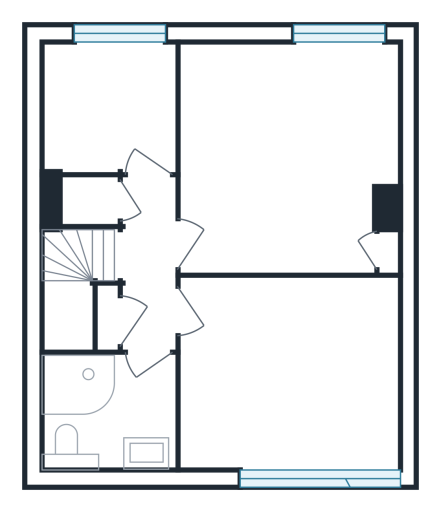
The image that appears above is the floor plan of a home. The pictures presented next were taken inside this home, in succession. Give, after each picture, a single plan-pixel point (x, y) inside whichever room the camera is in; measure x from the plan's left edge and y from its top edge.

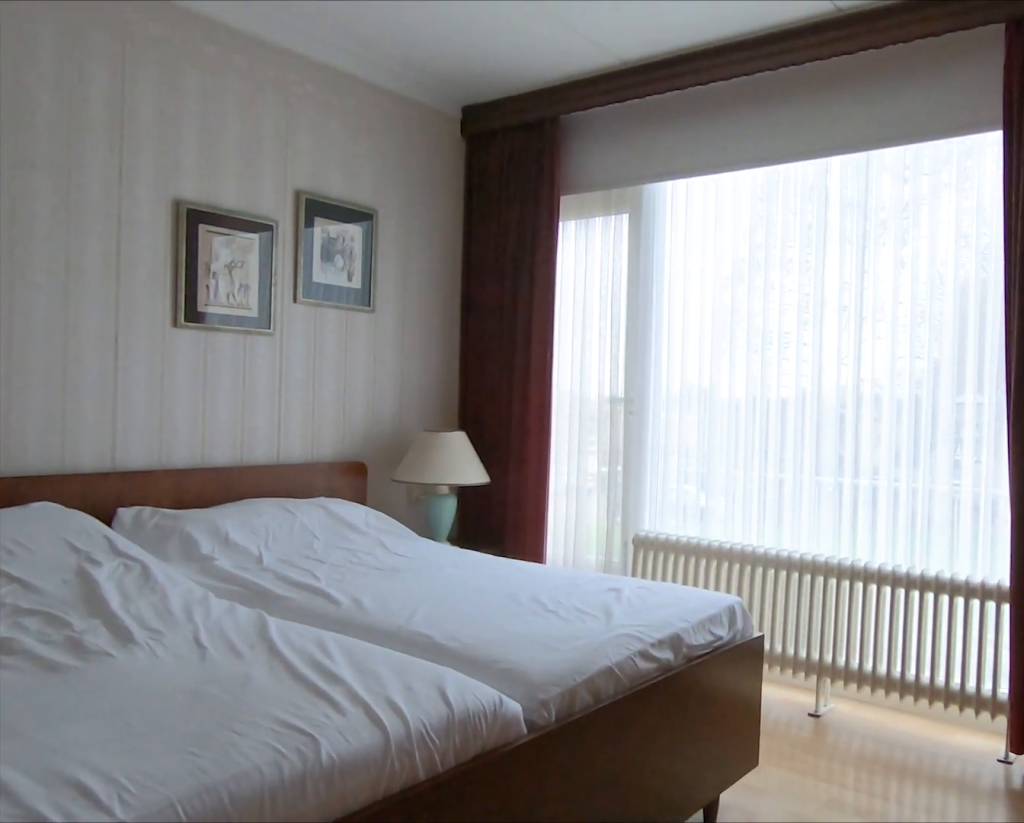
(324, 428)
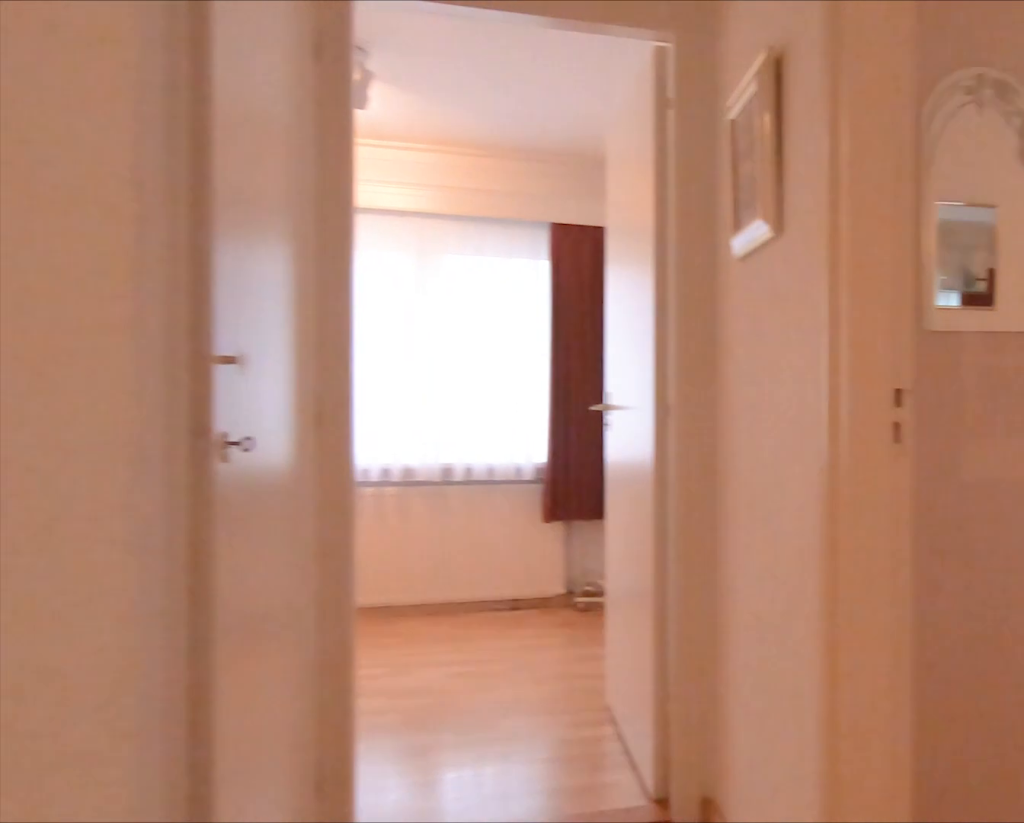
(147, 262)
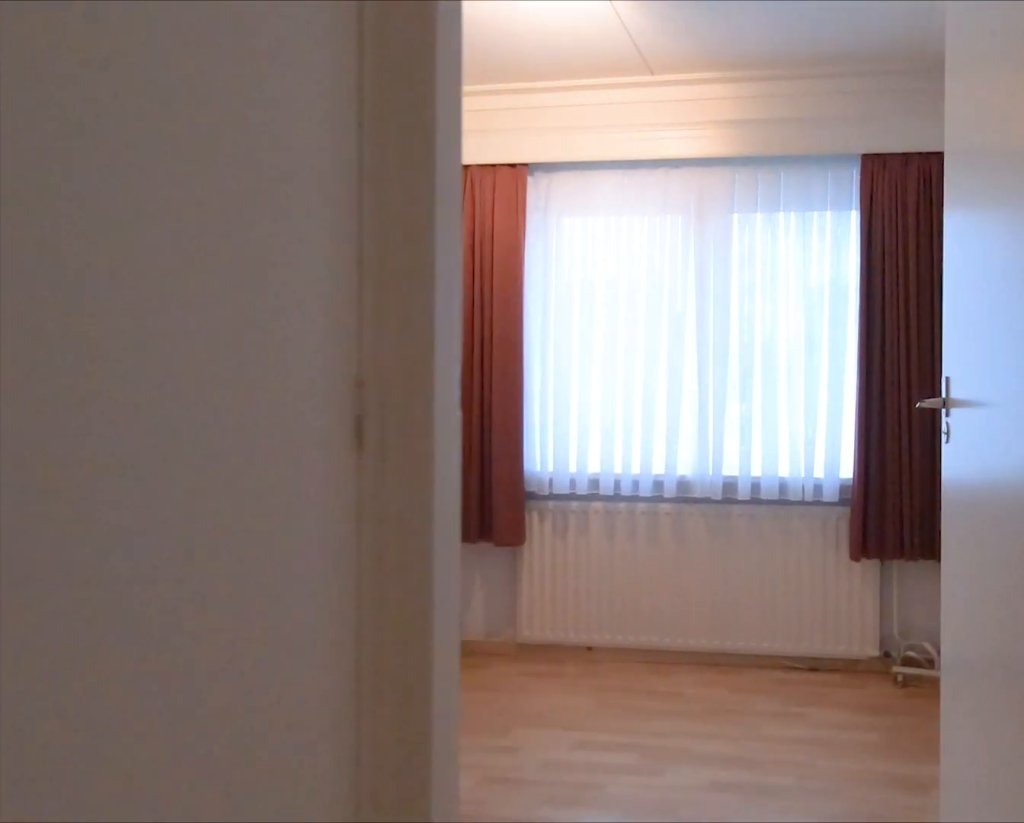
(147, 262)
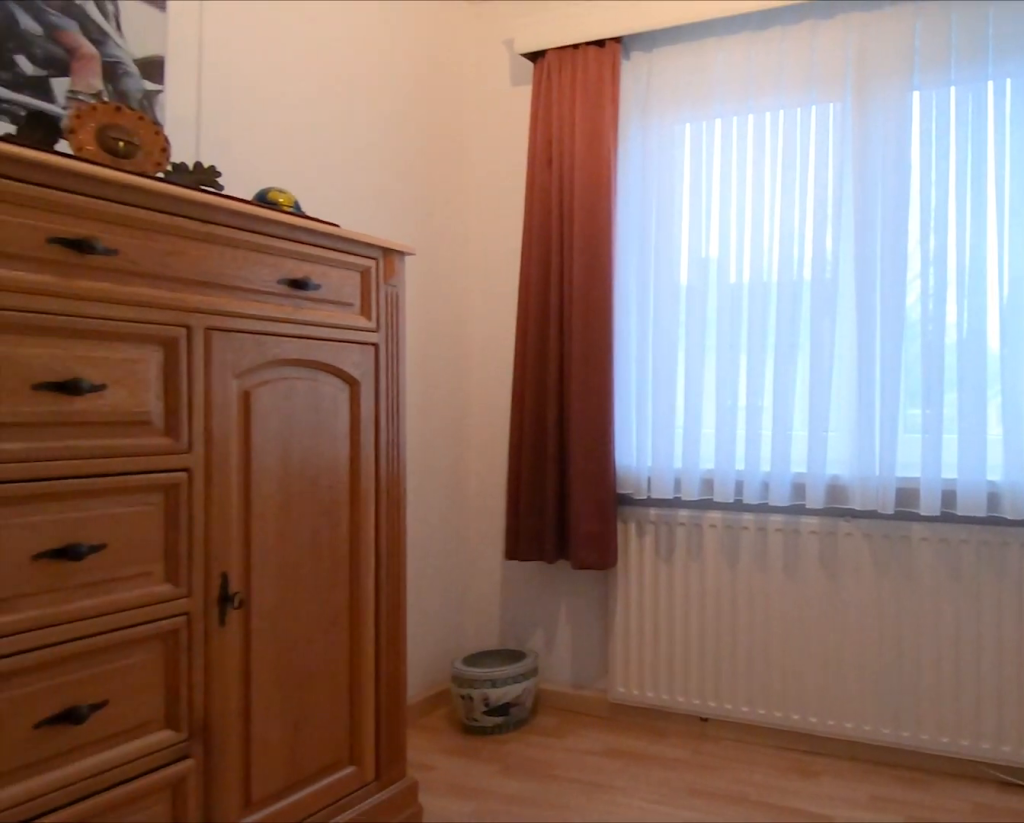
(108, 107)
